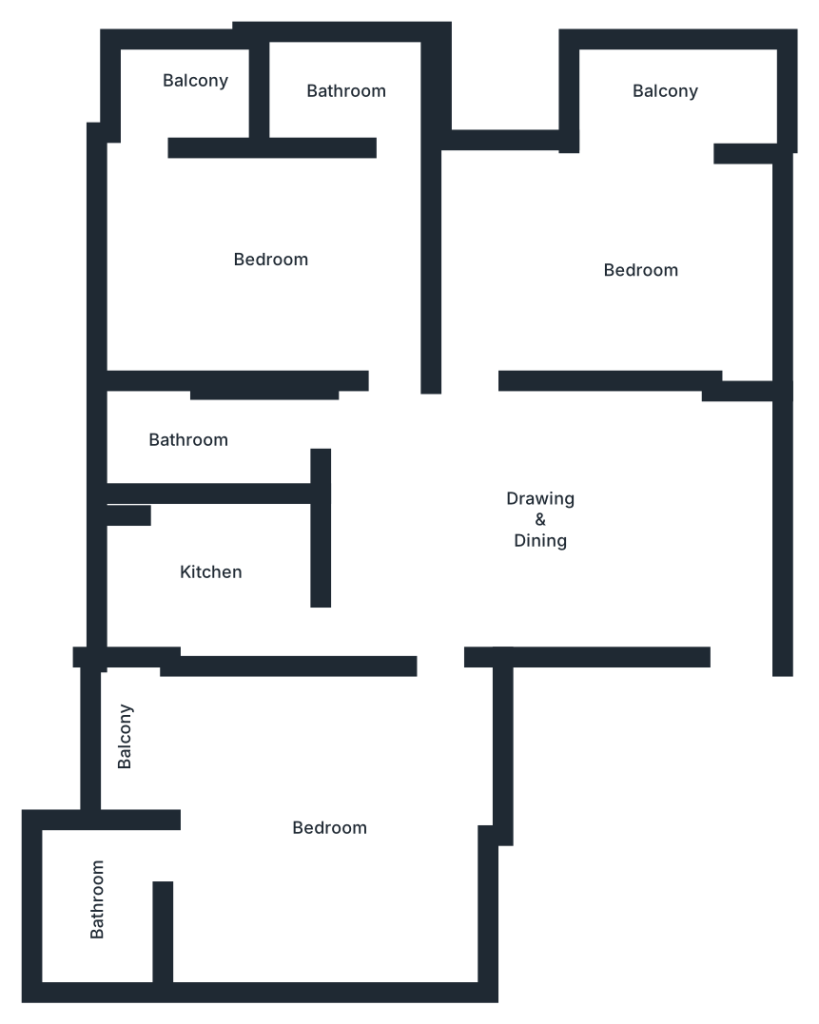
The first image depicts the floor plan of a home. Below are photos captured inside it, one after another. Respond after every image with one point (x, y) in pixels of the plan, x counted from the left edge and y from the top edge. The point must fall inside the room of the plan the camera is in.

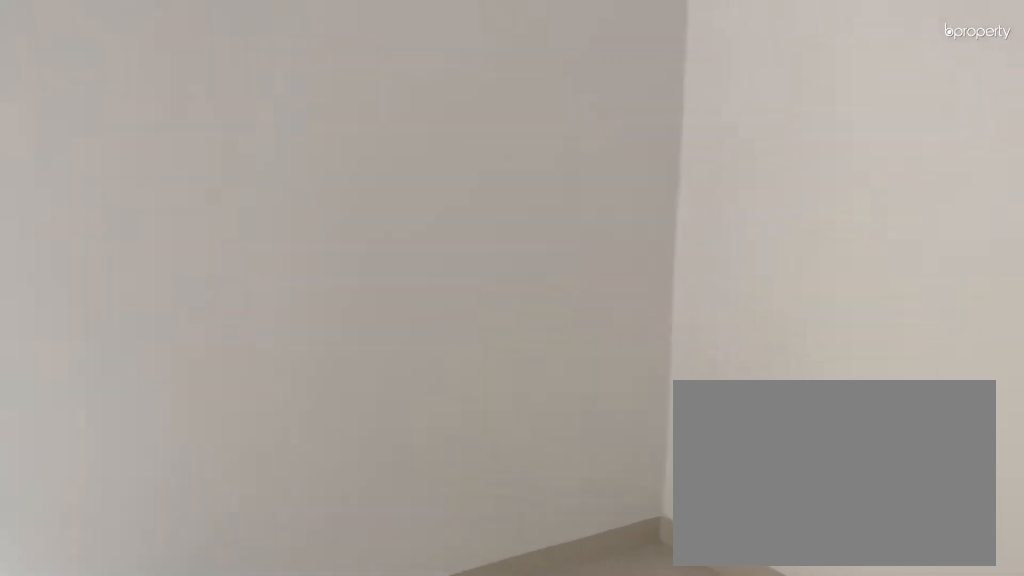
(647, 266)
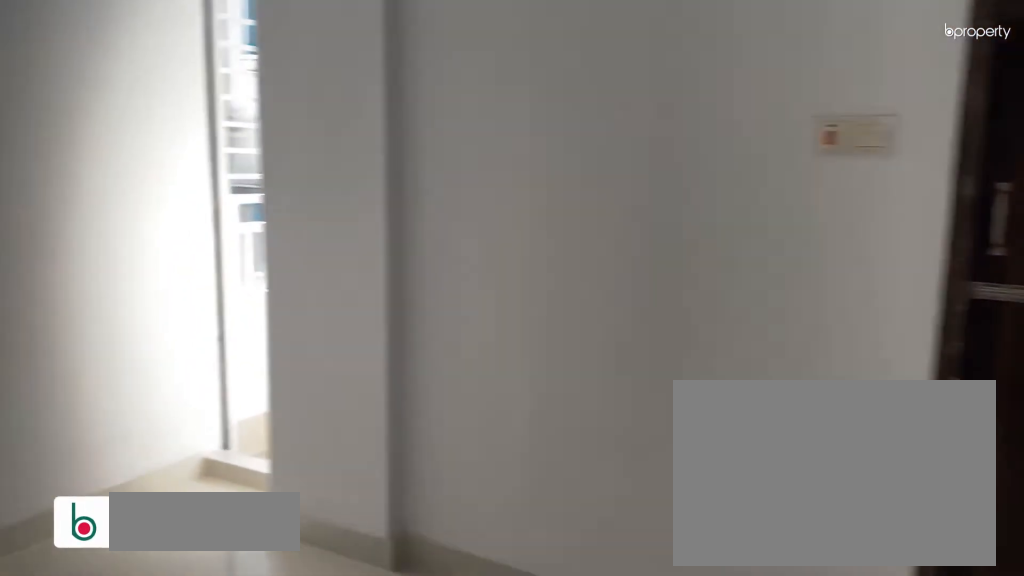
(280, 253)
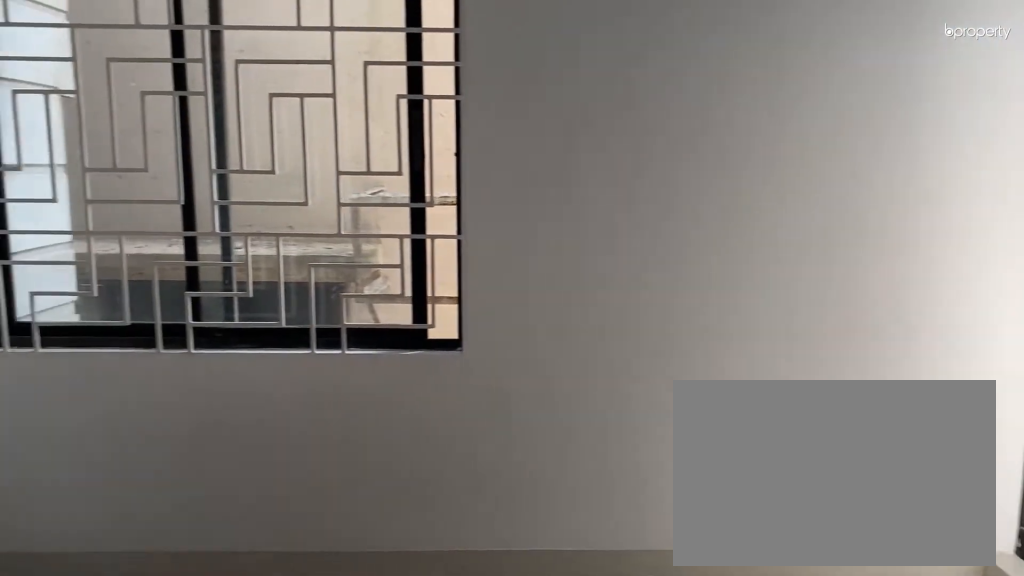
(280, 253)
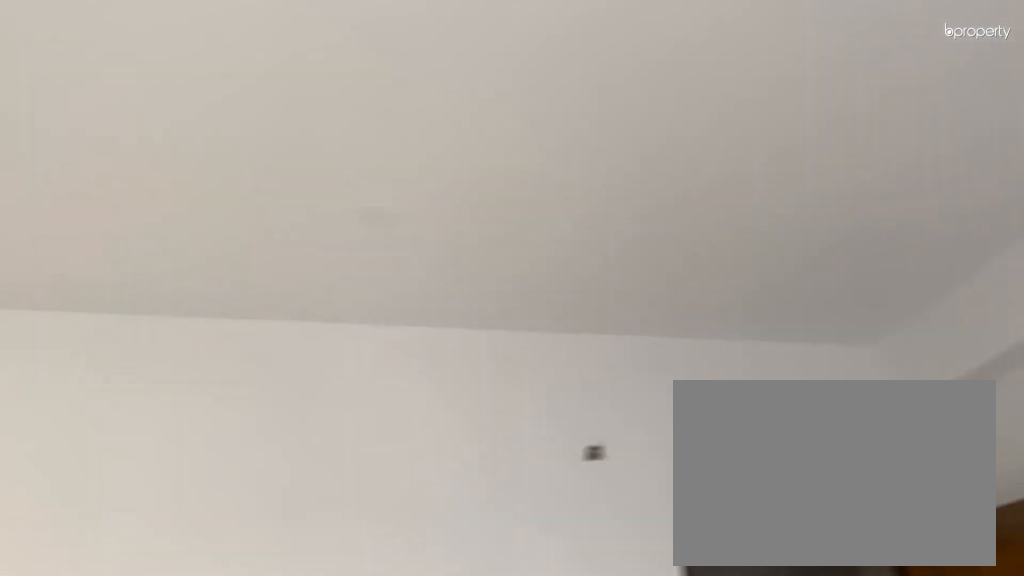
(332, 831)
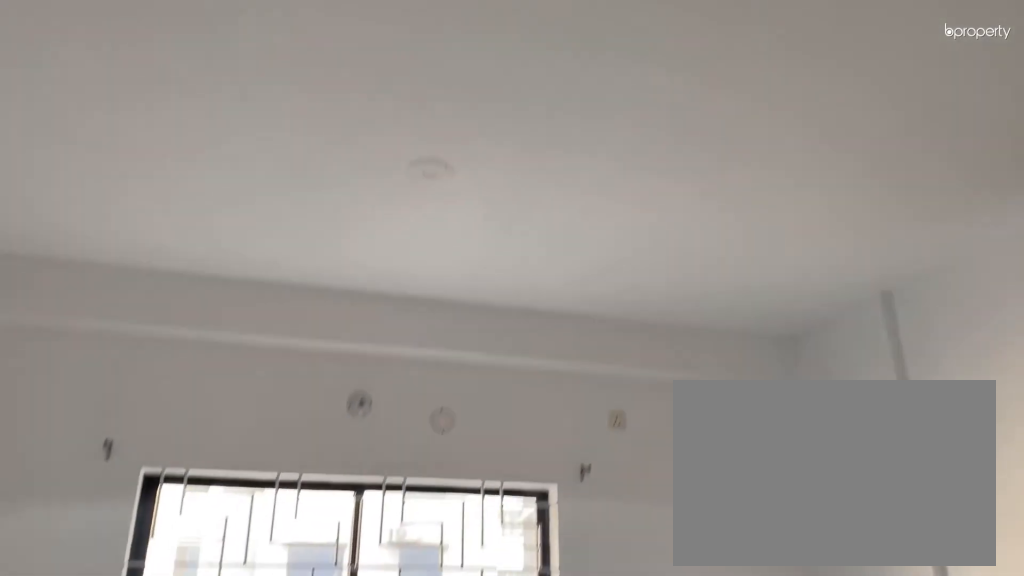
(332, 831)
